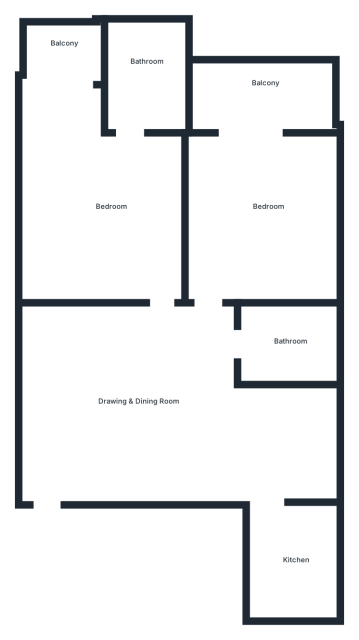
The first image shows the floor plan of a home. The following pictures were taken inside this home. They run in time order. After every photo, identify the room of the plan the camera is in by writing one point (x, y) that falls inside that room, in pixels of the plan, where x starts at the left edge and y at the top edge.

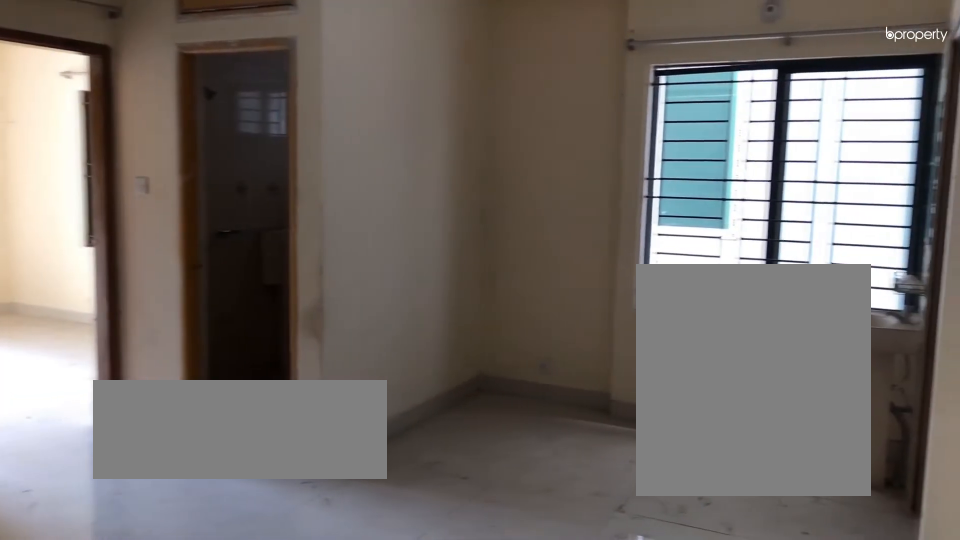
(145, 416)
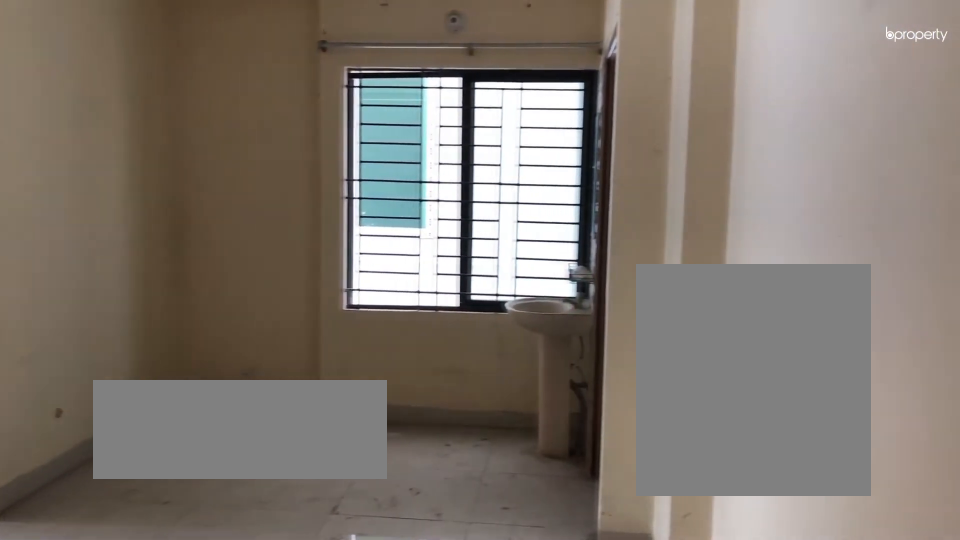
(145, 416)
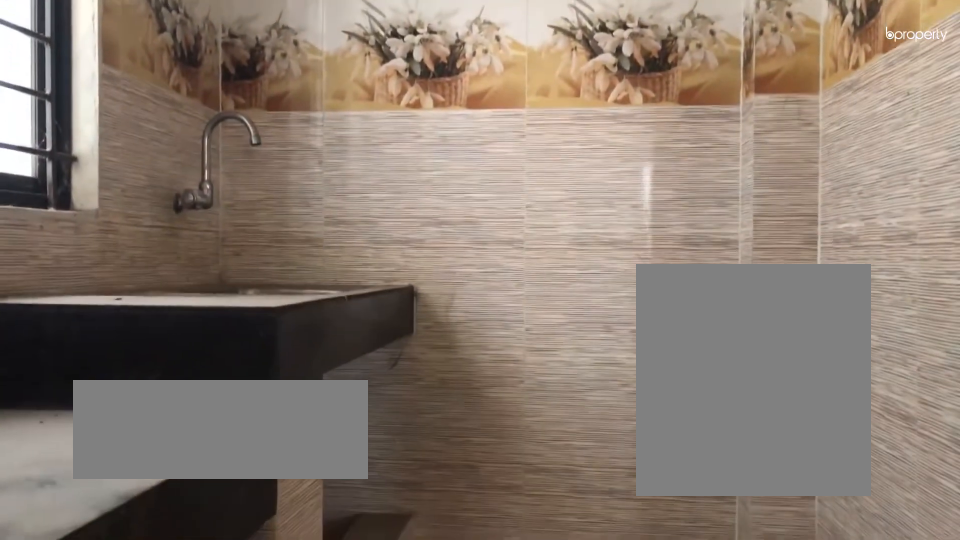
(294, 566)
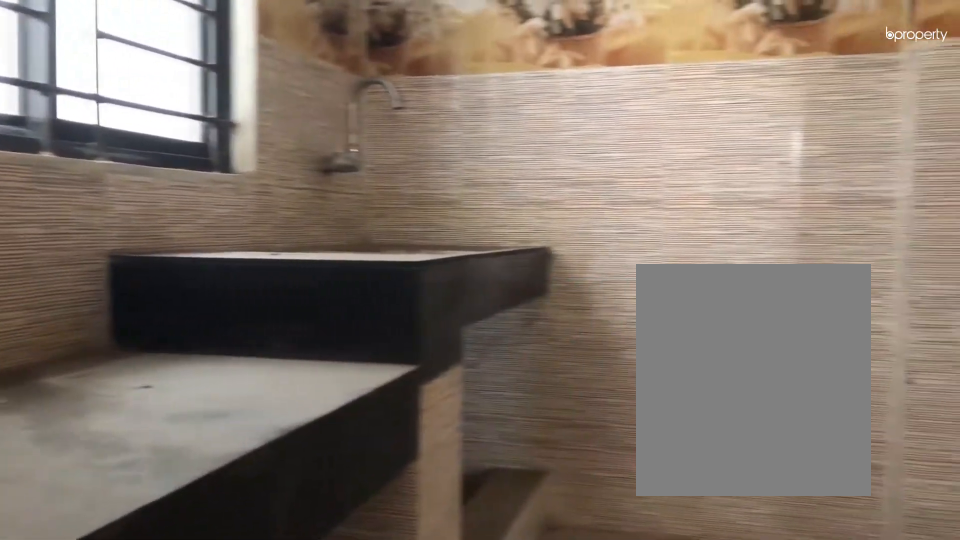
(294, 566)
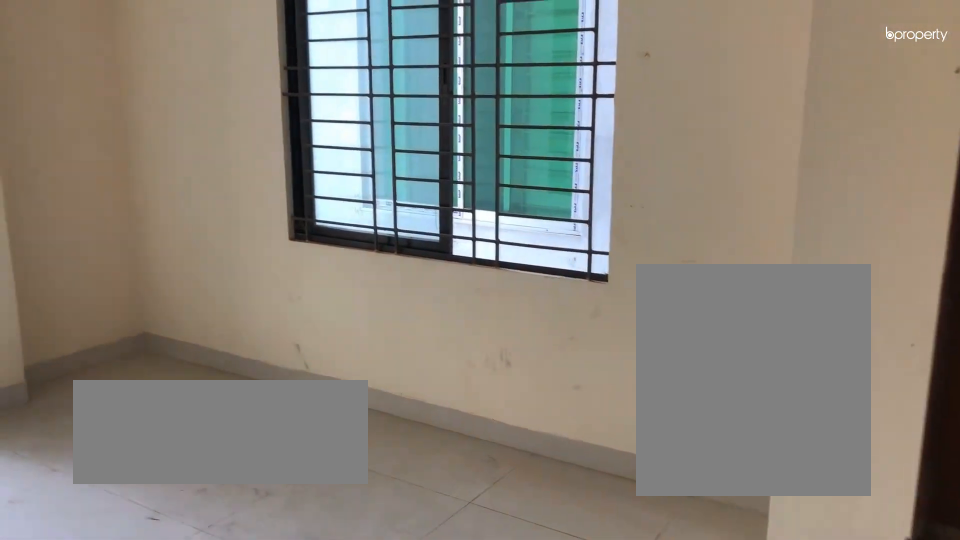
(268, 212)
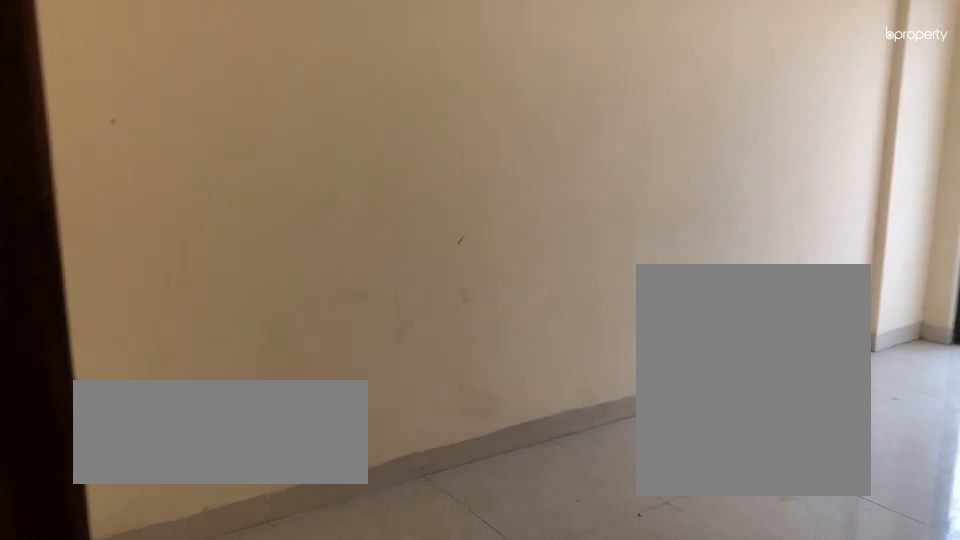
(116, 214)
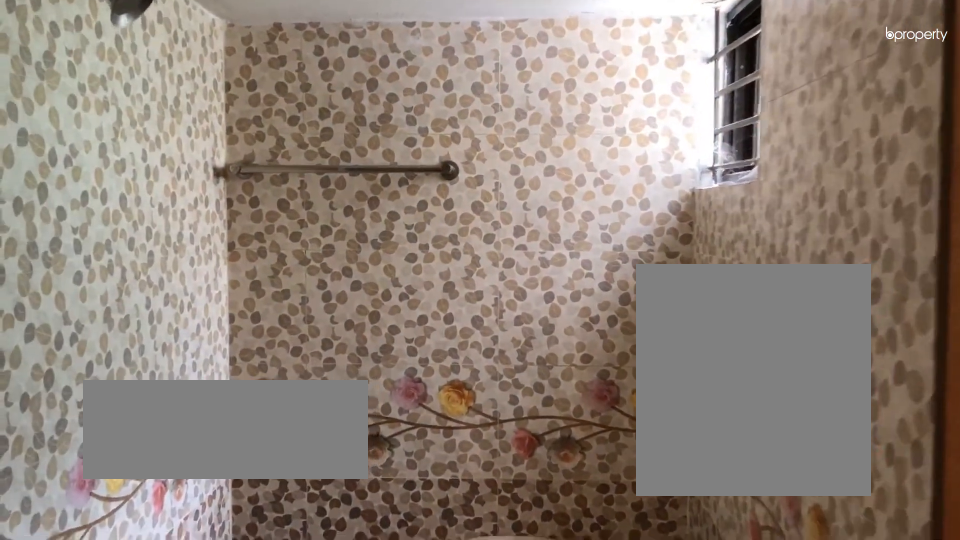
(147, 72)
